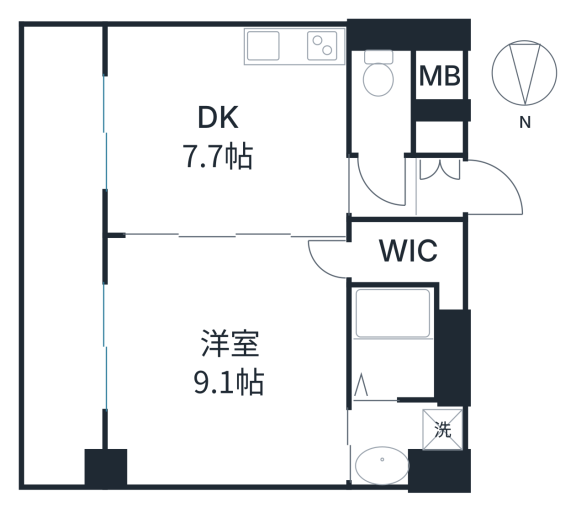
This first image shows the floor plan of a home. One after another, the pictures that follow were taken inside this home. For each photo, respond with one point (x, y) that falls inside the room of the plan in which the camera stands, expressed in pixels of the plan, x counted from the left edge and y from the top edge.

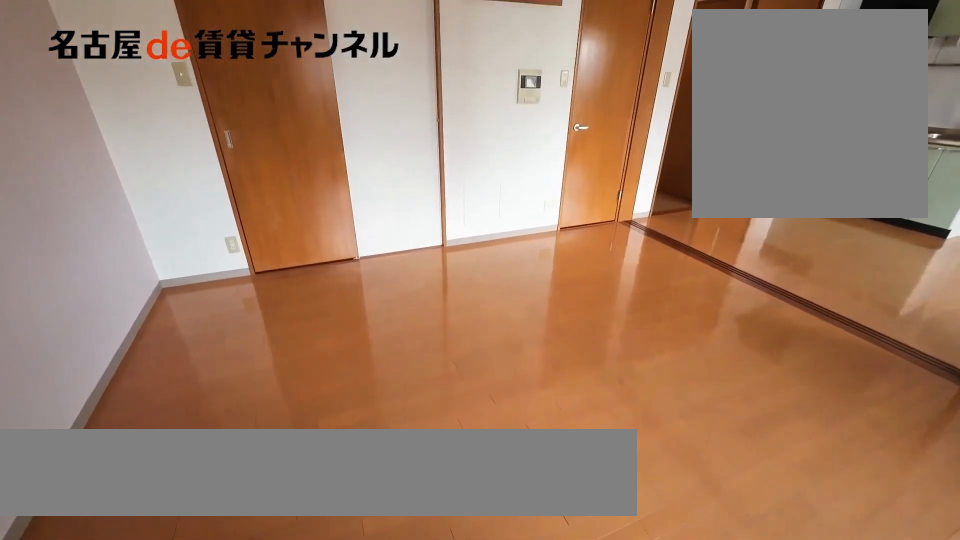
(224, 362)
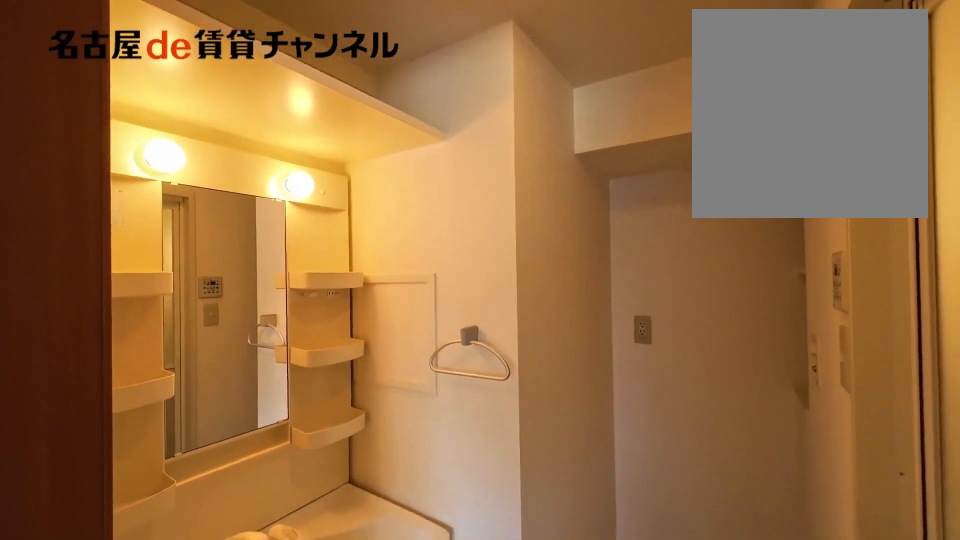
(403, 438)
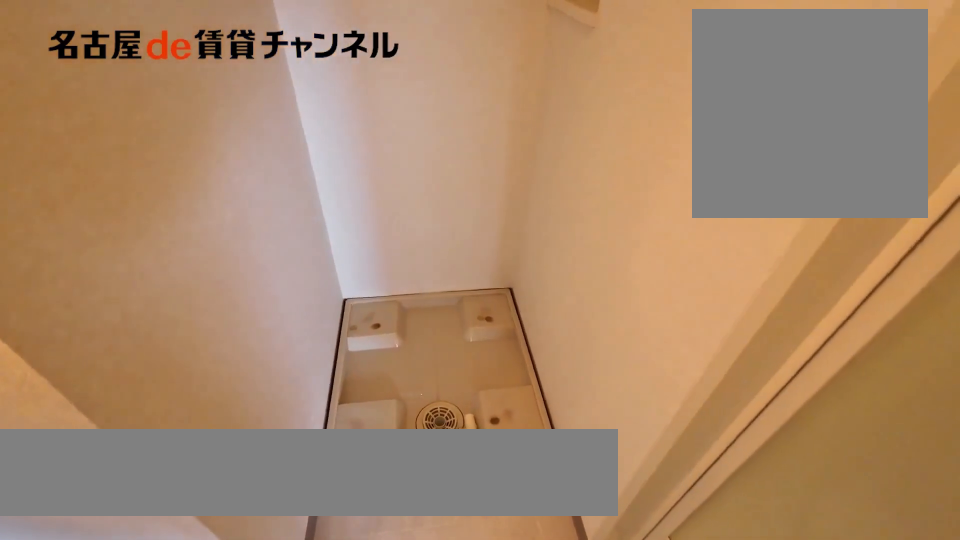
(403, 438)
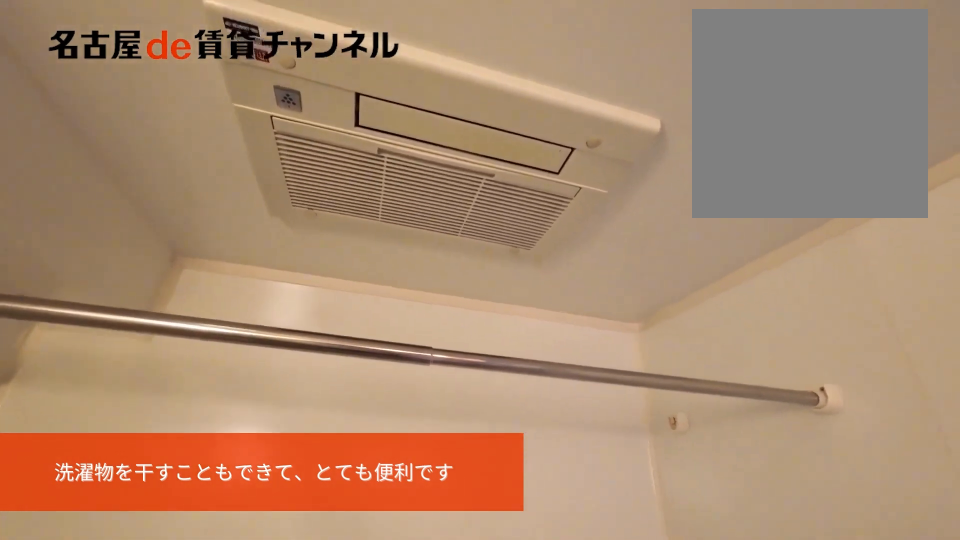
(394, 342)
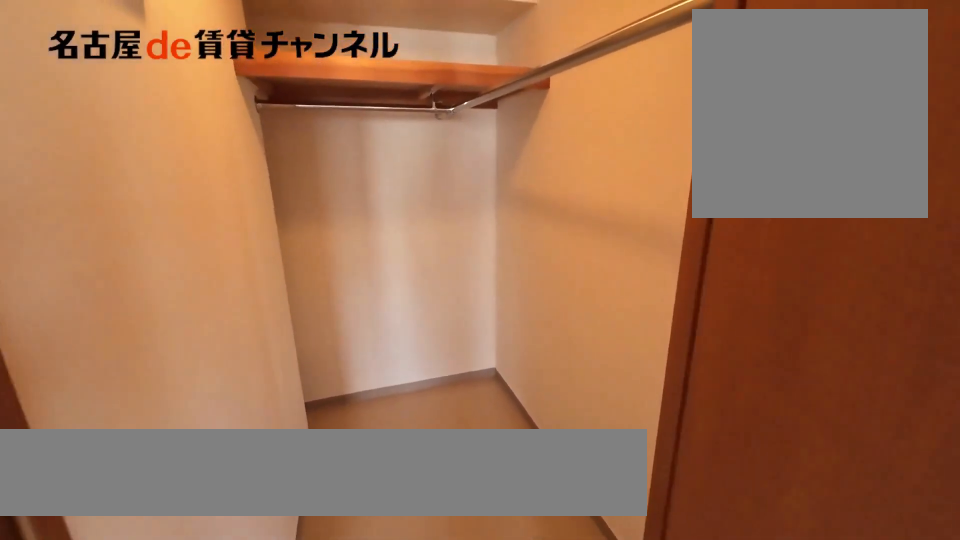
(414, 256)
